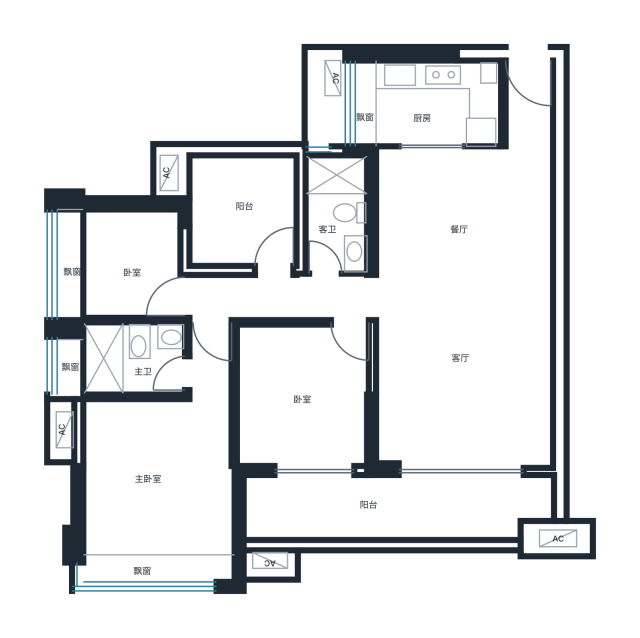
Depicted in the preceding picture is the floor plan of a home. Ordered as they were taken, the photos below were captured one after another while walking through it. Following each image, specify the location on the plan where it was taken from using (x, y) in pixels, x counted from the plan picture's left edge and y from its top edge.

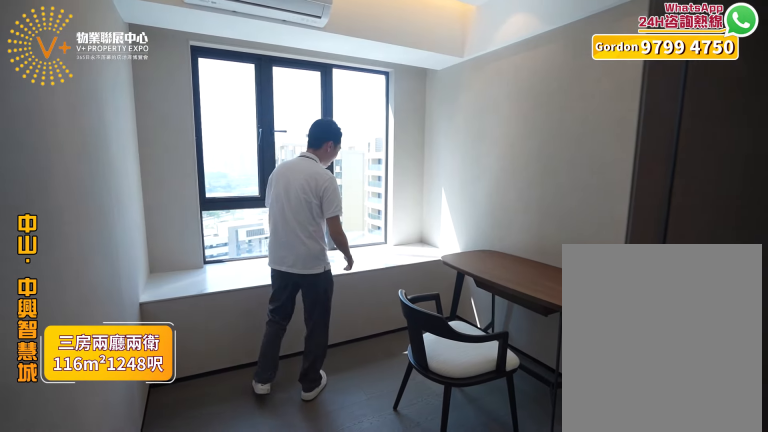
(108, 259)
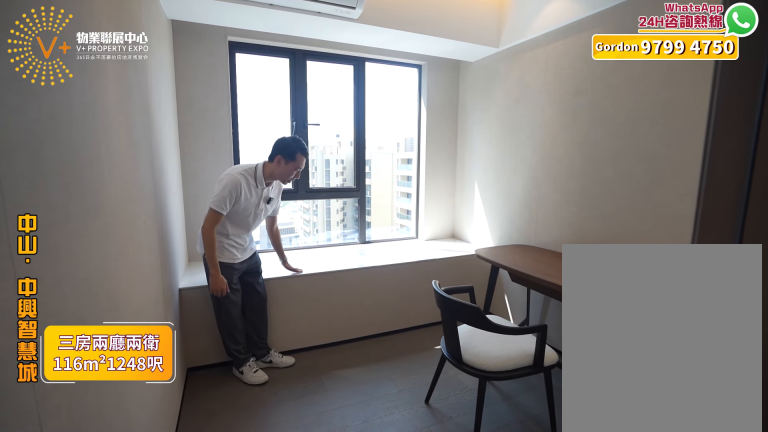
(113, 262)
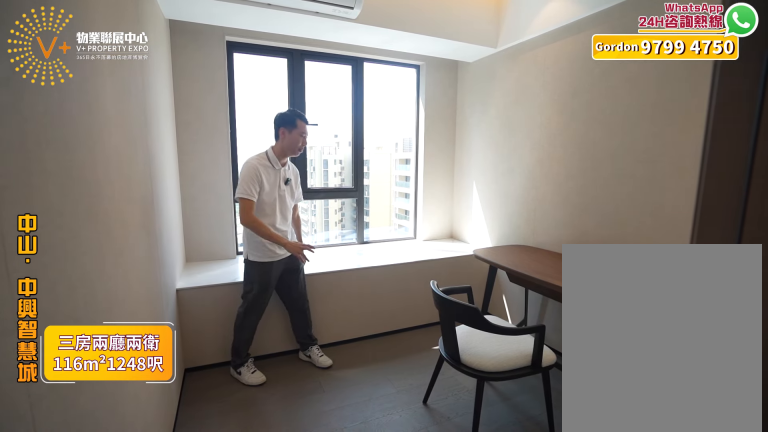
(117, 266)
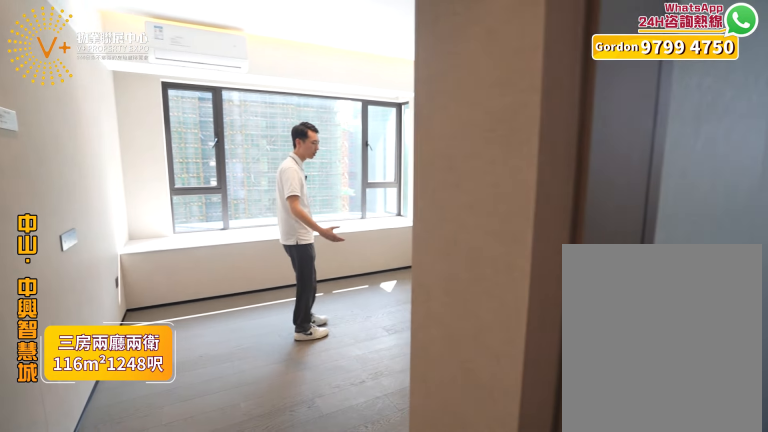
(158, 402)
